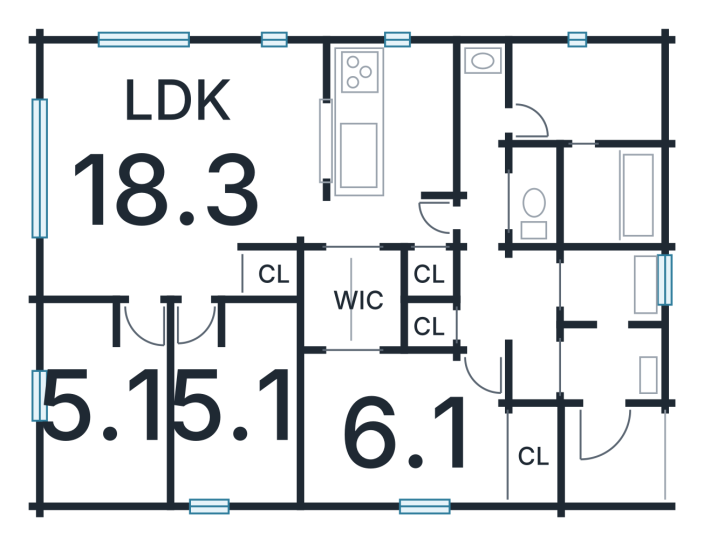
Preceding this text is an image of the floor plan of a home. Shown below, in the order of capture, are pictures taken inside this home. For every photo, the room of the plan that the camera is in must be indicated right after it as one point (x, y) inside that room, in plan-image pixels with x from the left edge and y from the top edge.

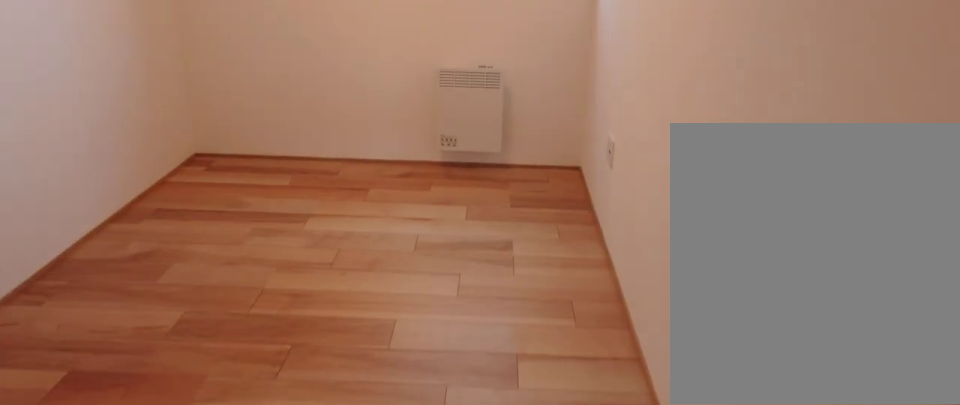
(229, 404)
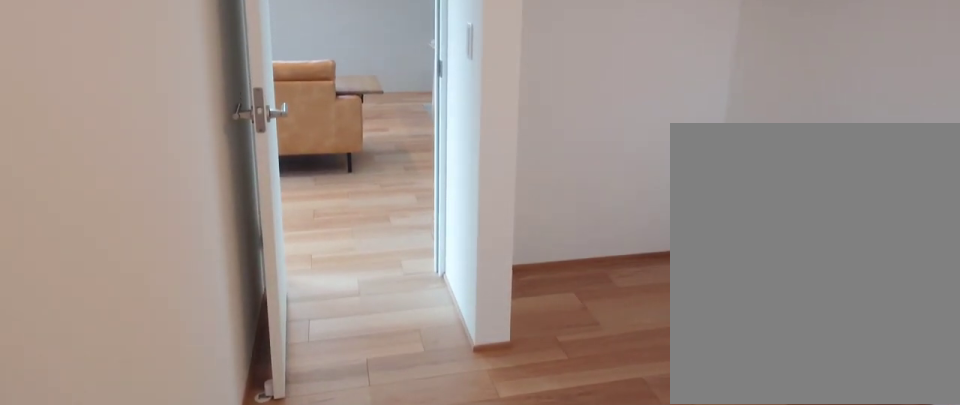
(229, 404)
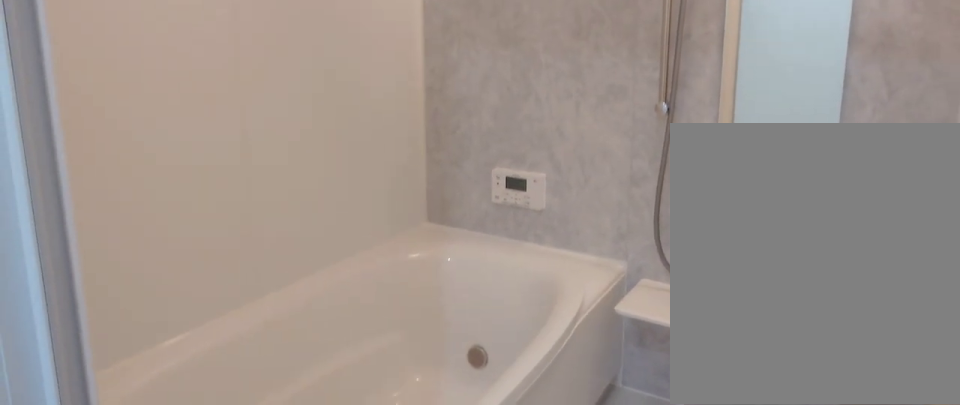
(608, 197)
